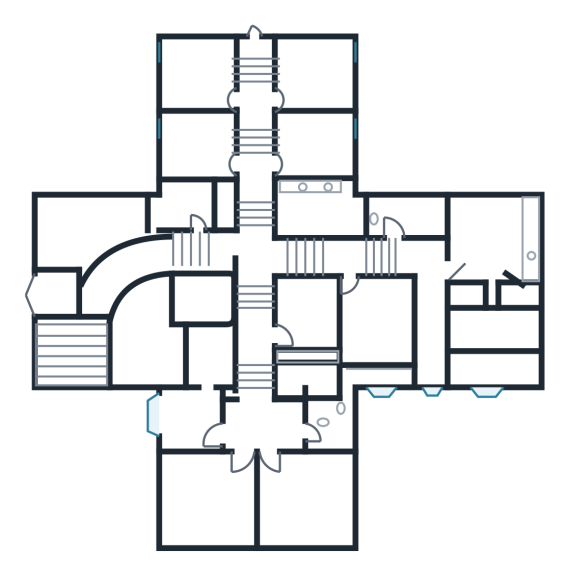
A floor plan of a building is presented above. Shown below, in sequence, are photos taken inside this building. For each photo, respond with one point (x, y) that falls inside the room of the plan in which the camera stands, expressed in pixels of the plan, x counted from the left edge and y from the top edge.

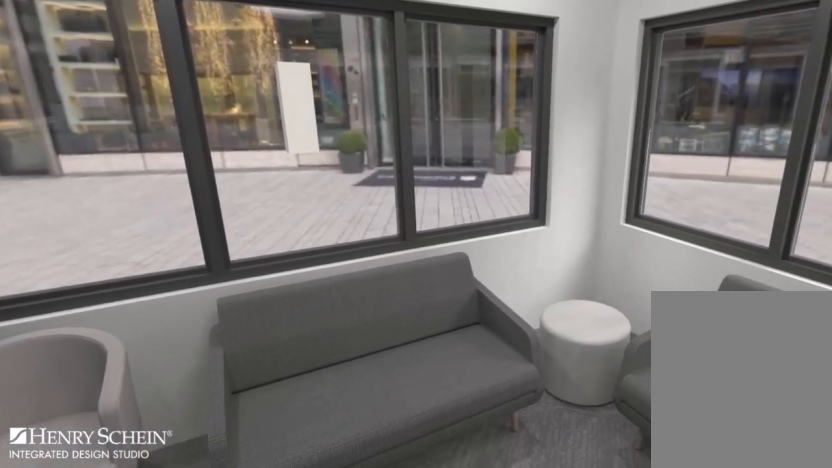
(81, 340)
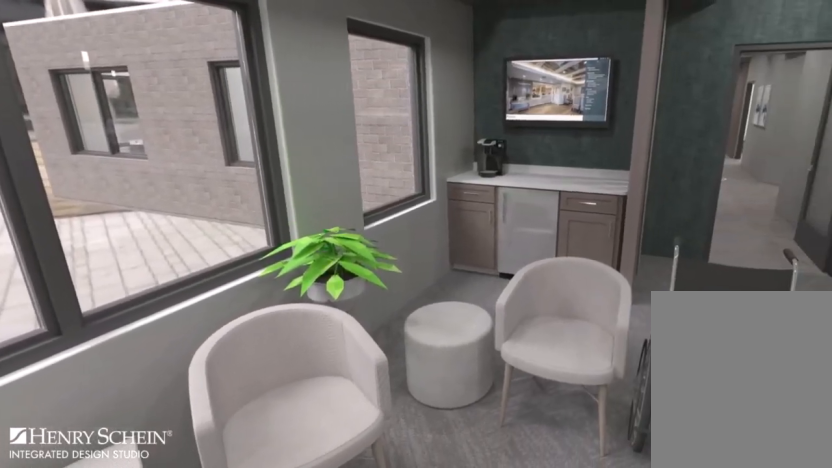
(103, 246)
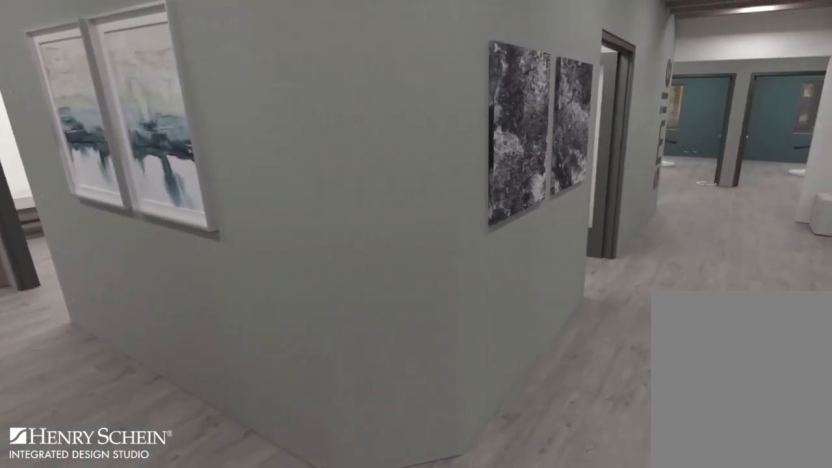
(258, 255)
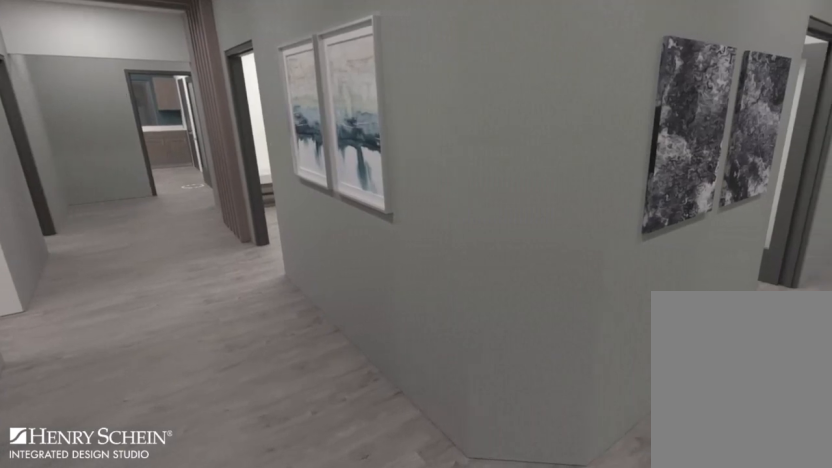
(258, 255)
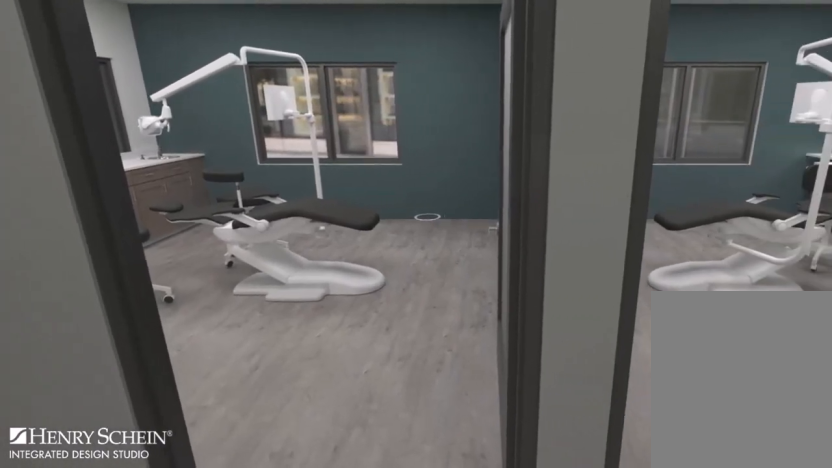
(264, 423)
